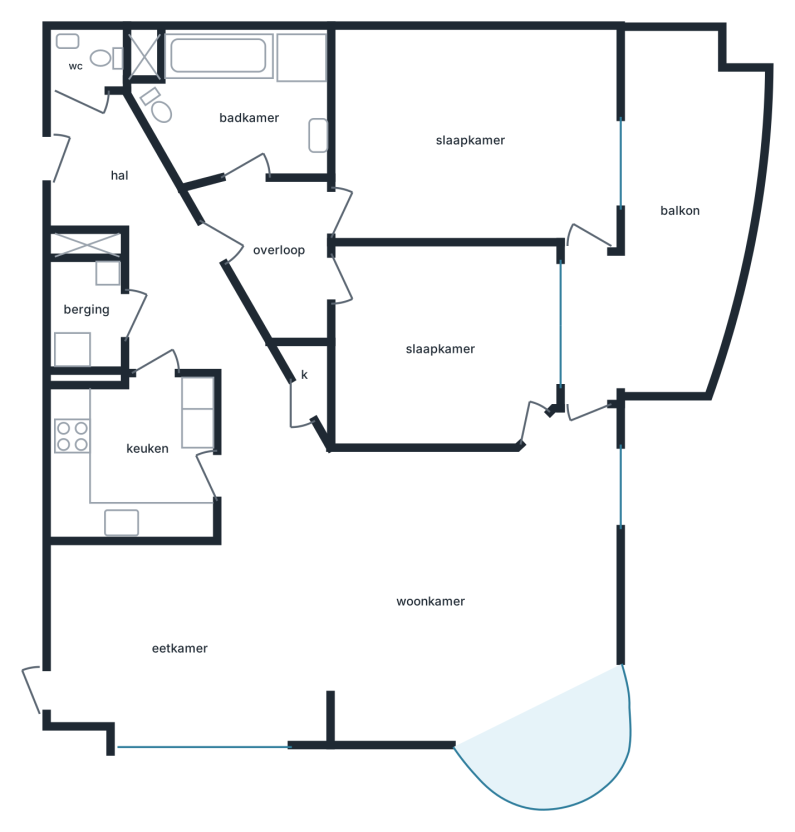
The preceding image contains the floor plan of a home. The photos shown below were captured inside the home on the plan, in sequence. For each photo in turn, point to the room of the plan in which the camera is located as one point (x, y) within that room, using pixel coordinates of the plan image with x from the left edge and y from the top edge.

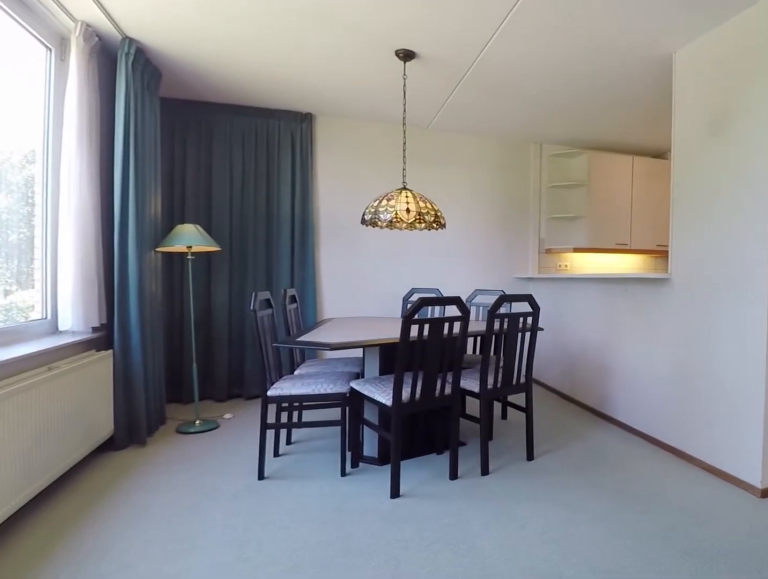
(85, 610)
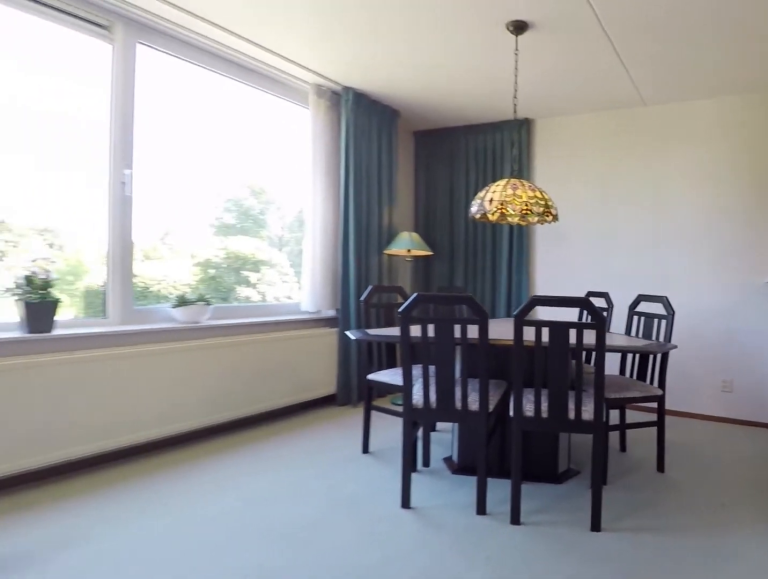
(64, 646)
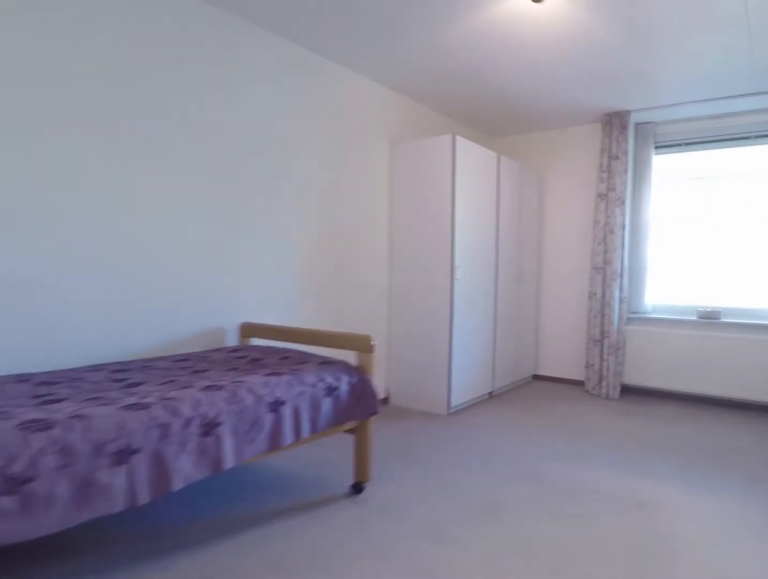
(474, 137)
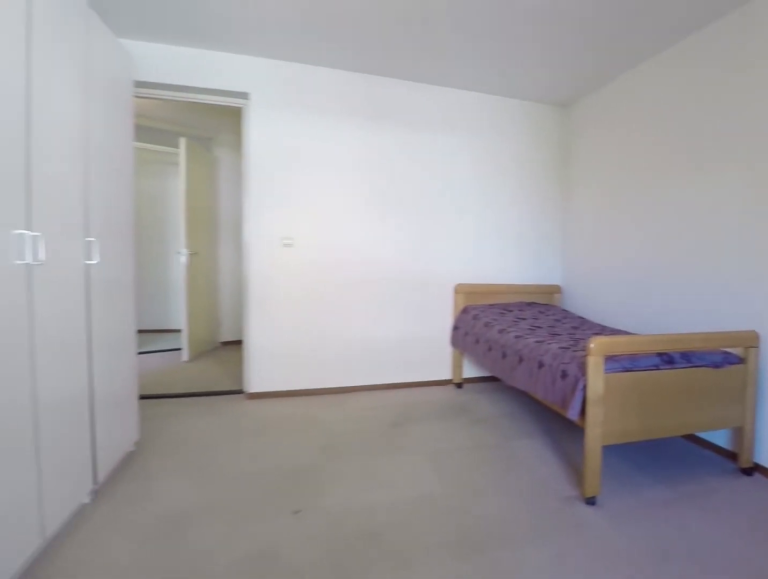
(474, 137)
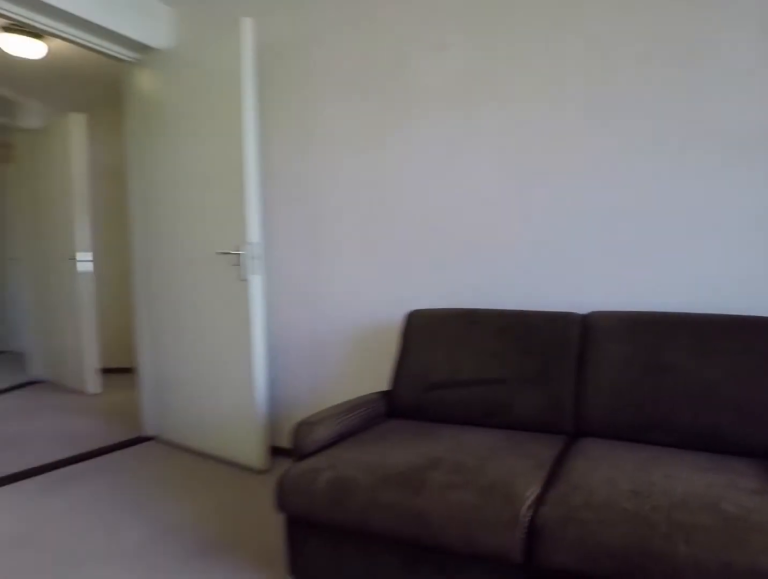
(442, 345)
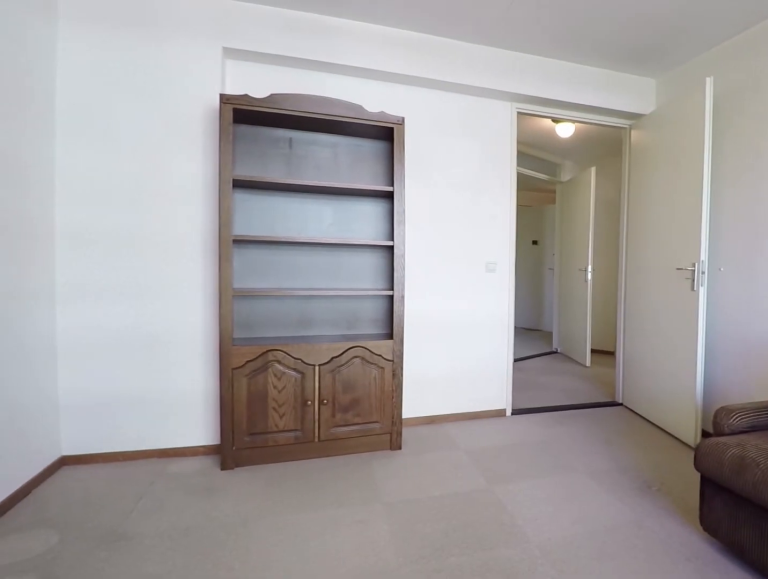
(442, 345)
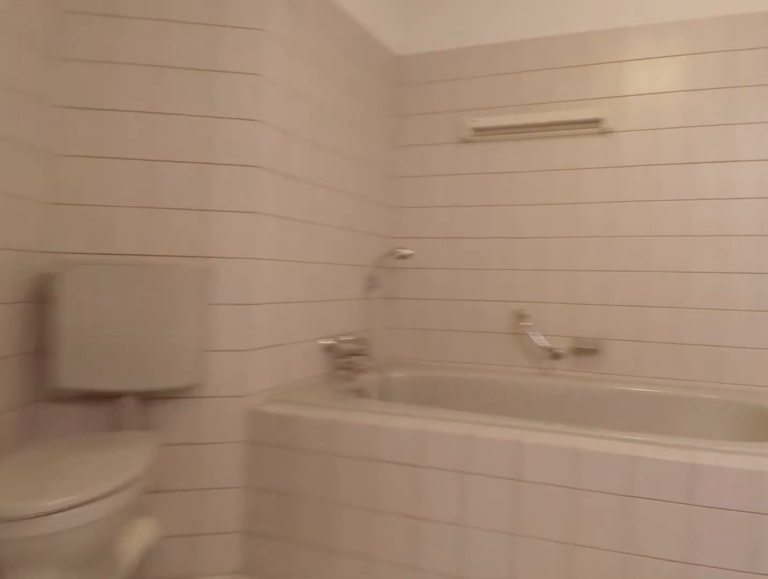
(247, 57)
